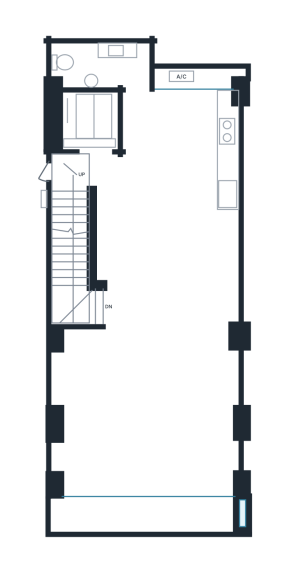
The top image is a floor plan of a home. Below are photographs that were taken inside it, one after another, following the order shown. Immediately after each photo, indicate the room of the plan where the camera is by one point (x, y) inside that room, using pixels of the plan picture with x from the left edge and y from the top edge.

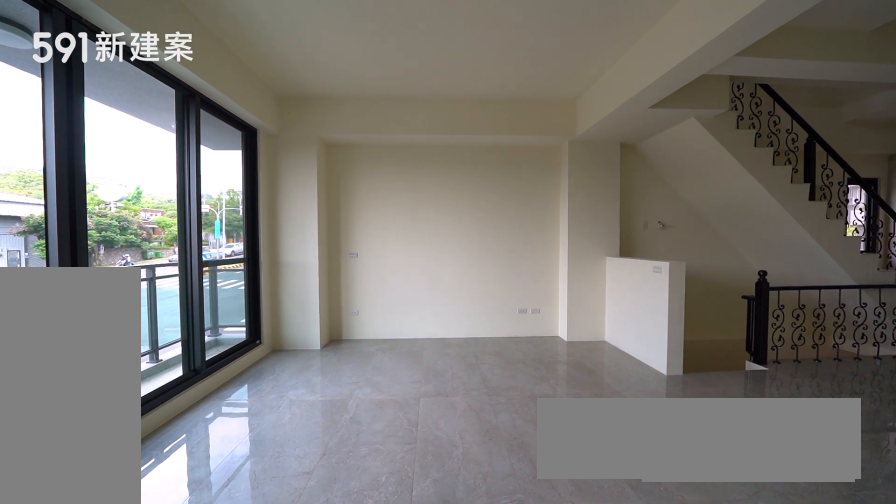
(145, 411)
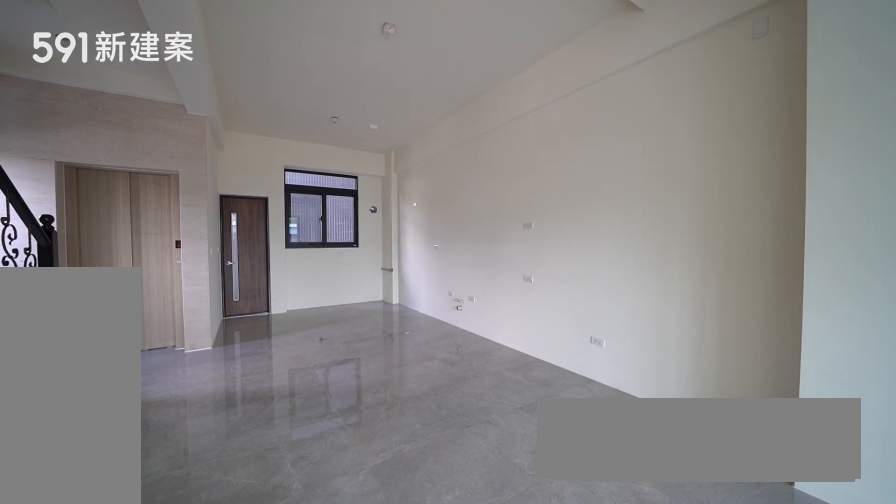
(192, 293)
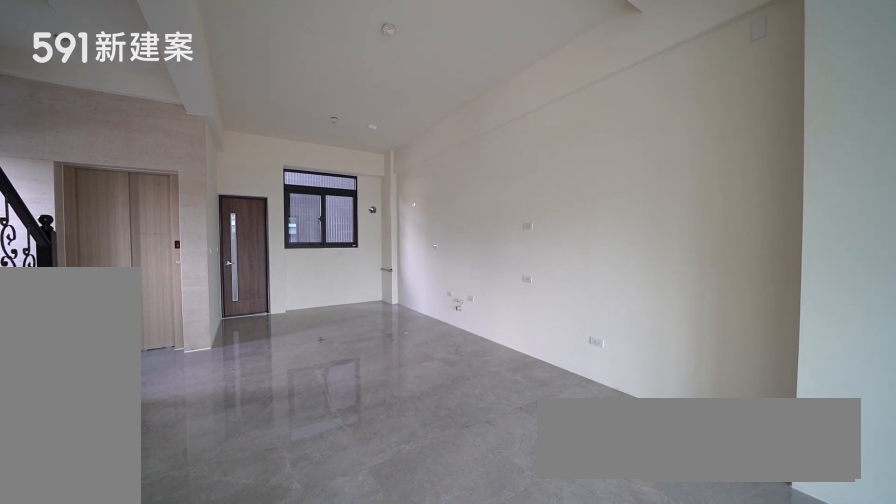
(192, 293)
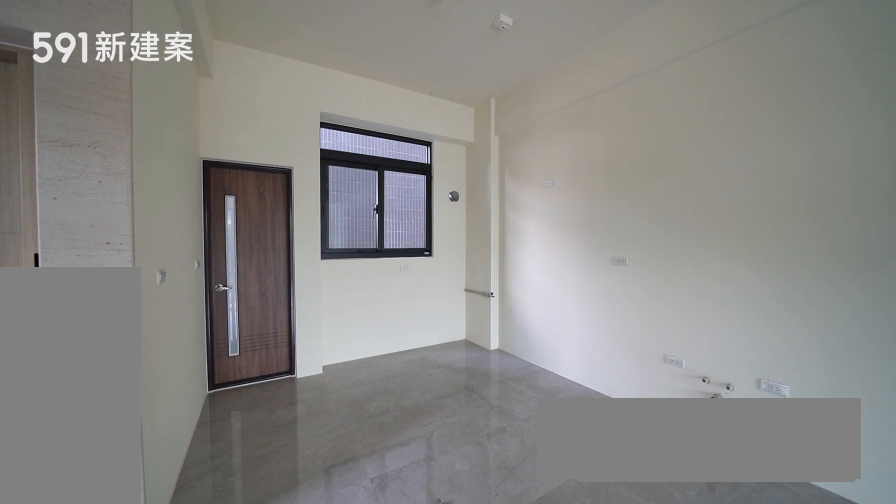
(200, 154)
